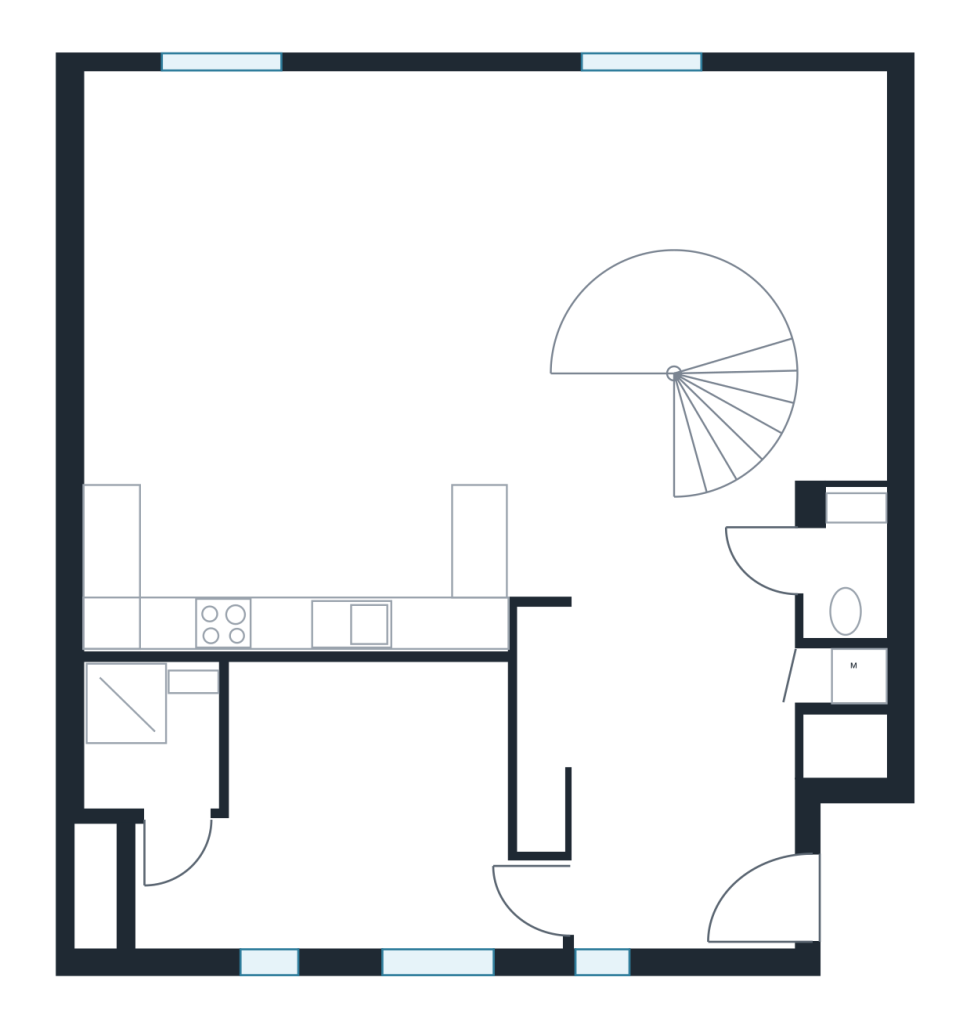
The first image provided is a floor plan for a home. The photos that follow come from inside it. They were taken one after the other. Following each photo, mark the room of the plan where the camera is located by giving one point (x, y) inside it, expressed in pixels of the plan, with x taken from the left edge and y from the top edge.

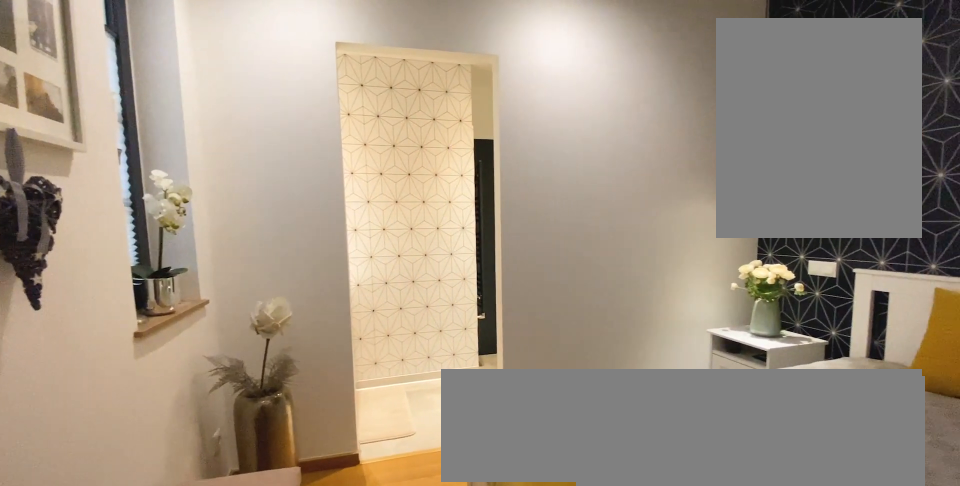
(359, 789)
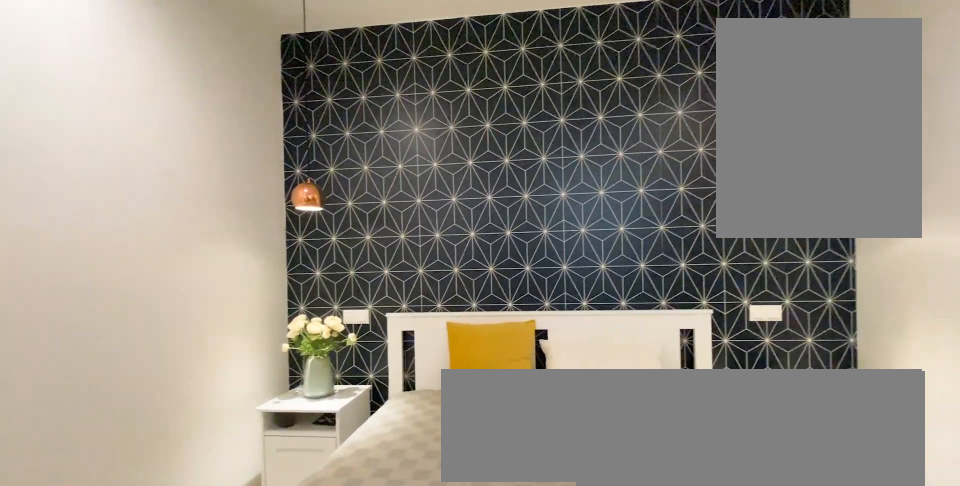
(359, 789)
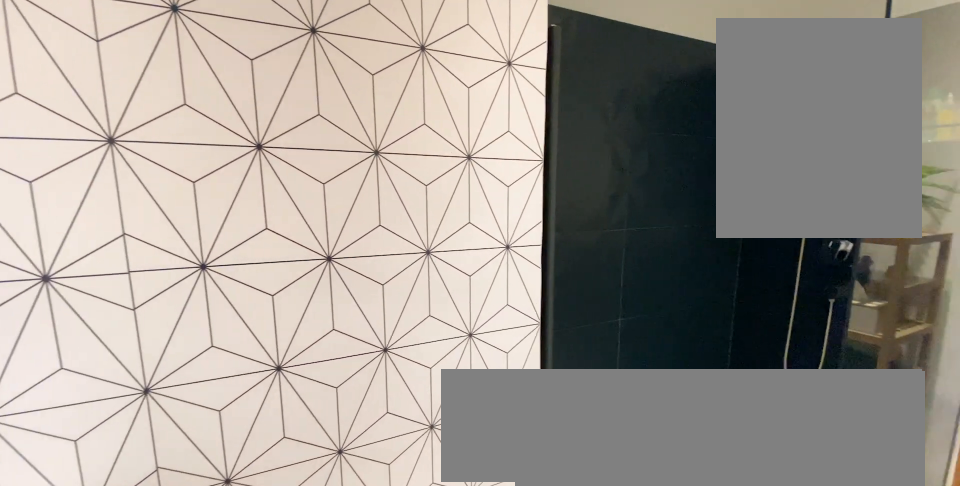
(163, 789)
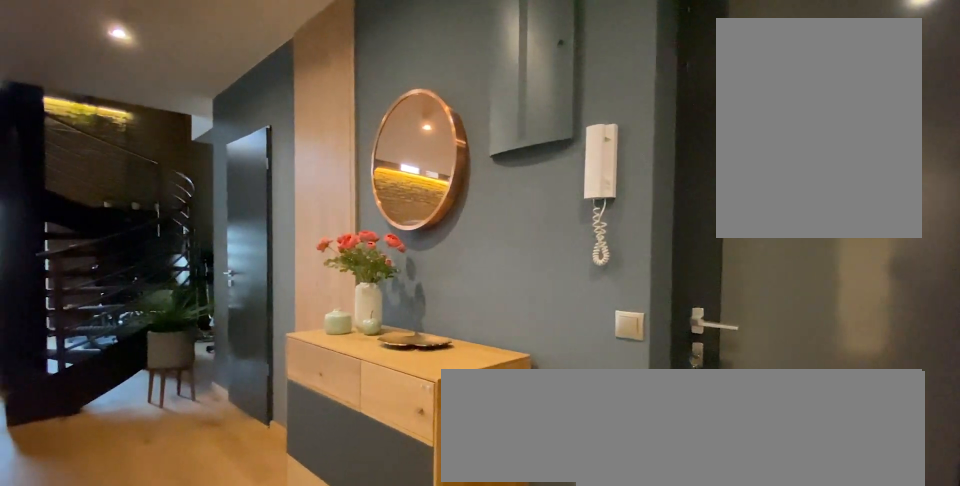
(690, 789)
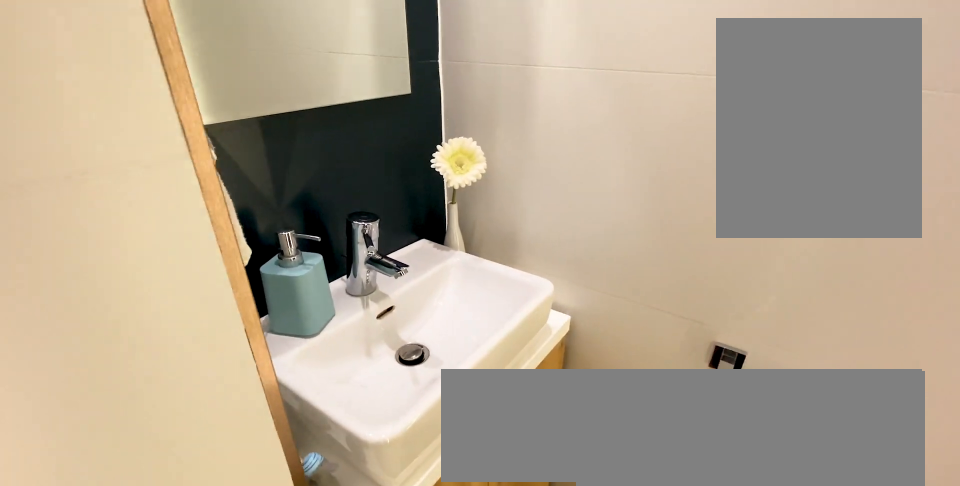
(845, 575)
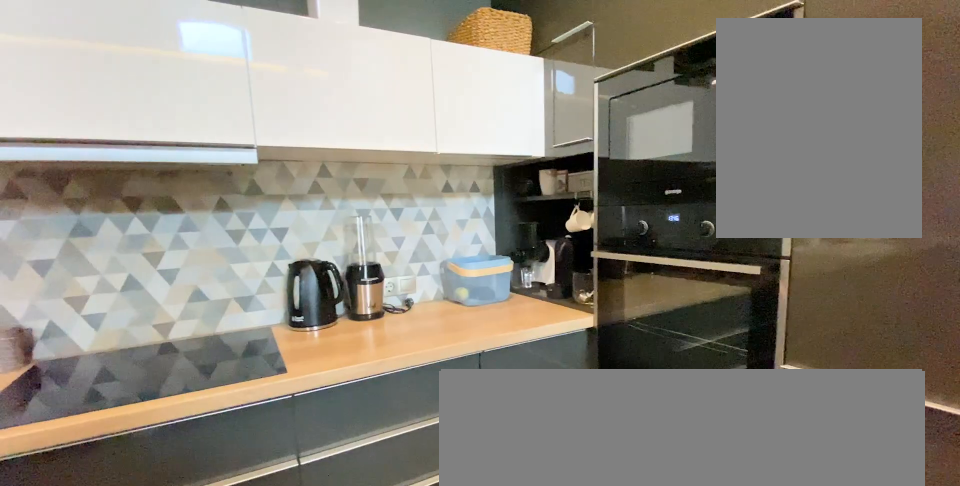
(356, 357)
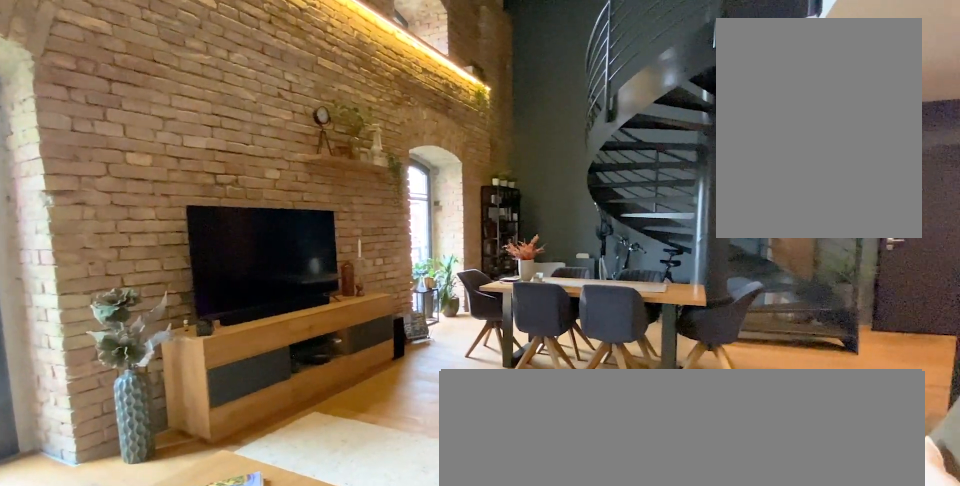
(356, 357)
